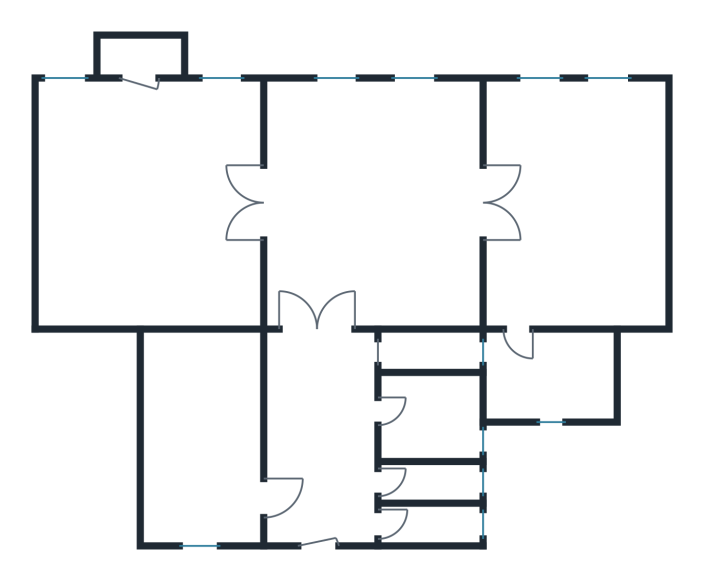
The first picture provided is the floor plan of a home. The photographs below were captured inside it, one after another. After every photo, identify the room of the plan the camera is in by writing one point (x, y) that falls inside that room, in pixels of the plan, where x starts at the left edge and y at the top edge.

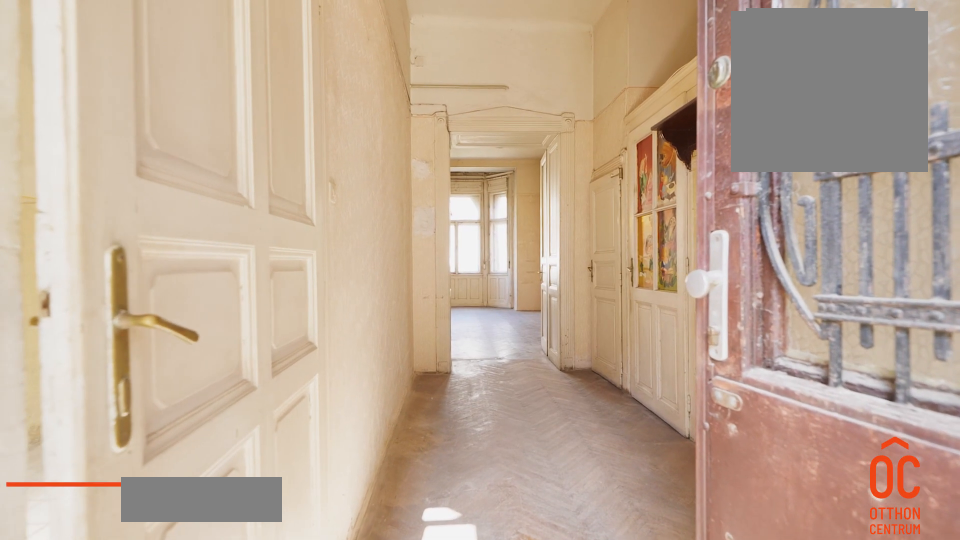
(322, 435)
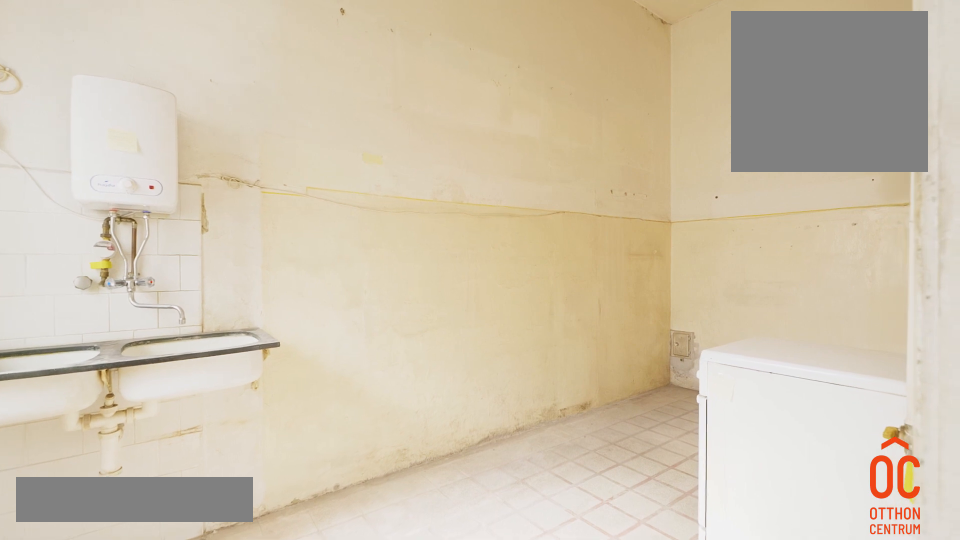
(197, 435)
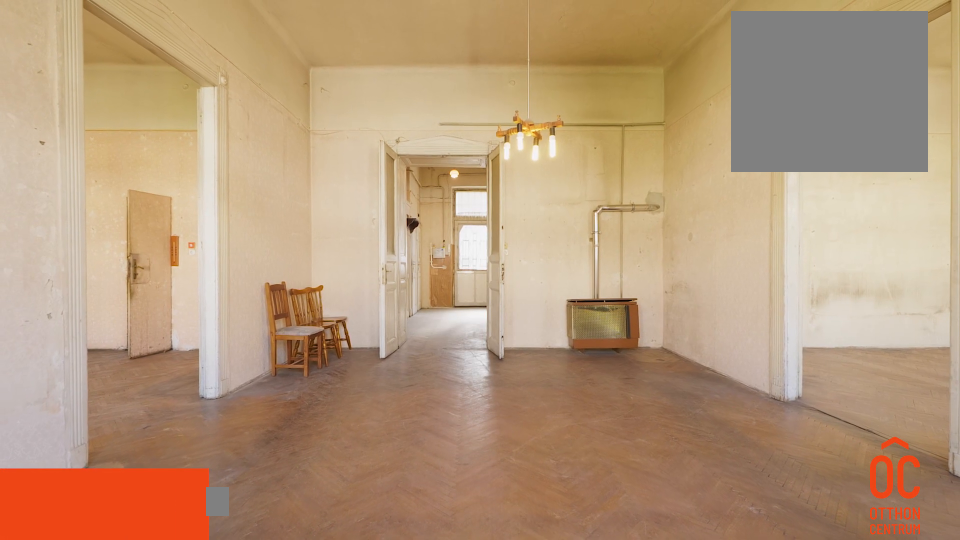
(373, 203)
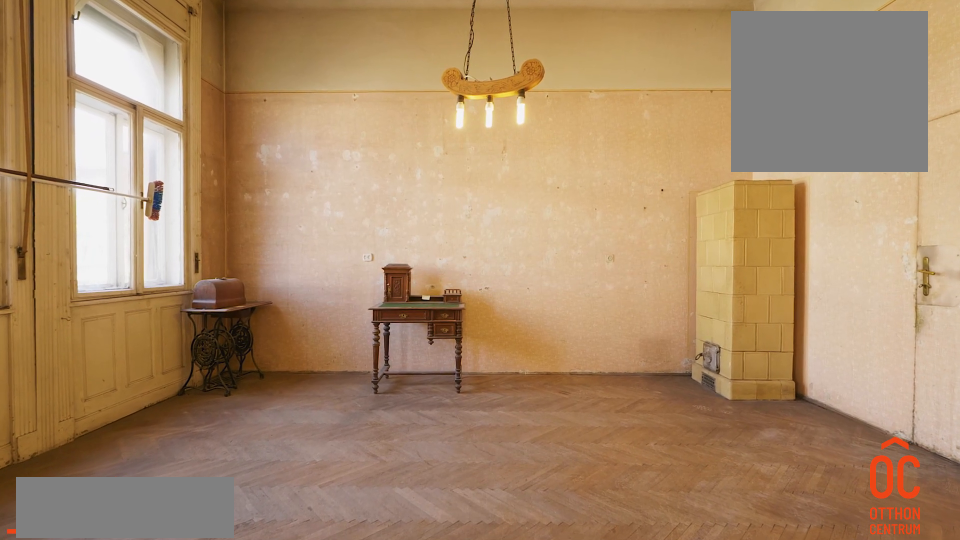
(585, 203)
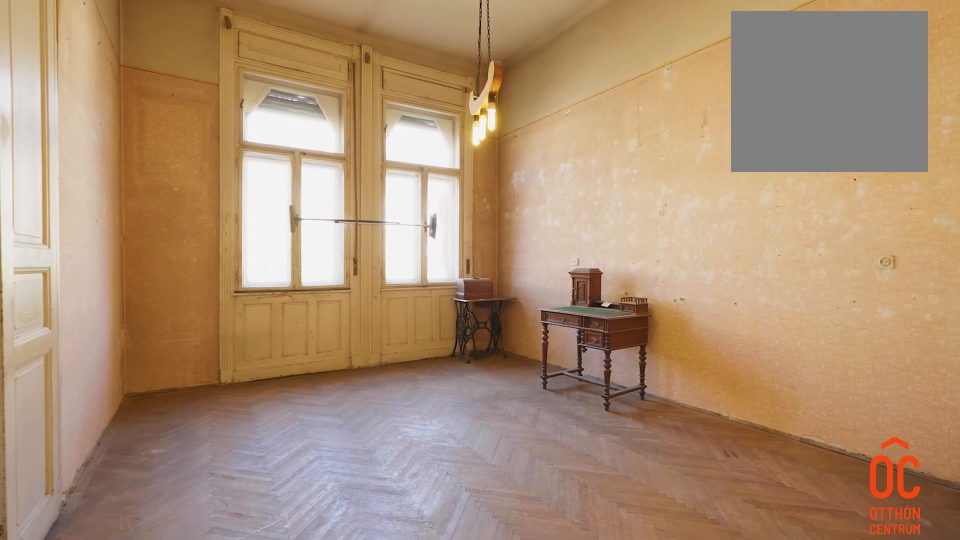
(585, 202)
